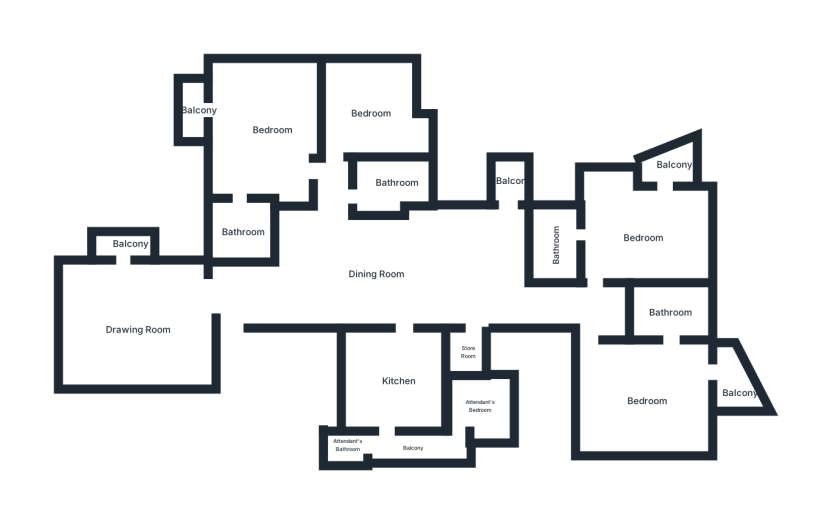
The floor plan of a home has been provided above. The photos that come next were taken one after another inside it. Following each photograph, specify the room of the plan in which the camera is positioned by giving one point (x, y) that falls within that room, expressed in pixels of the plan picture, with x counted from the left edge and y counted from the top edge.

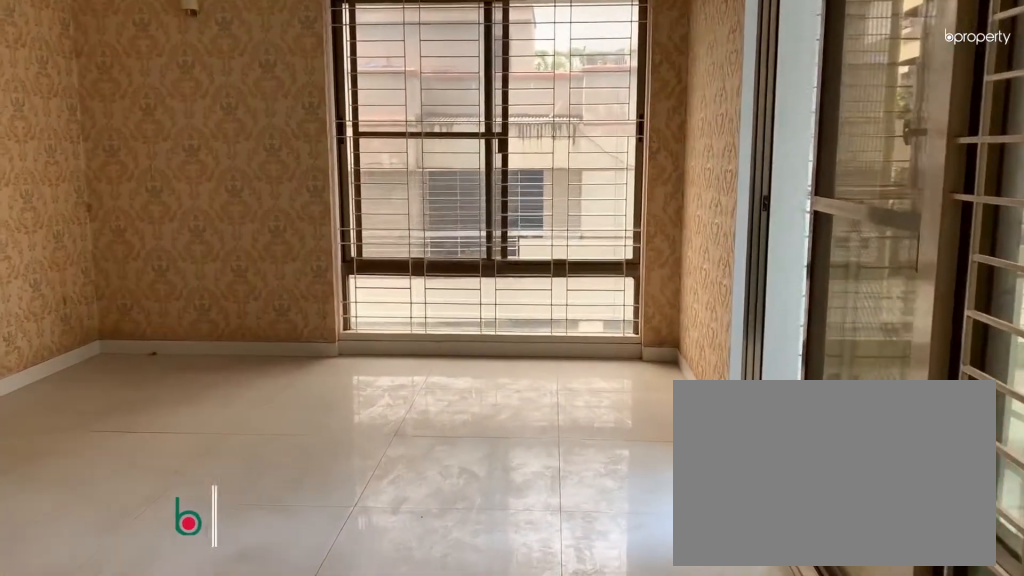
(135, 335)
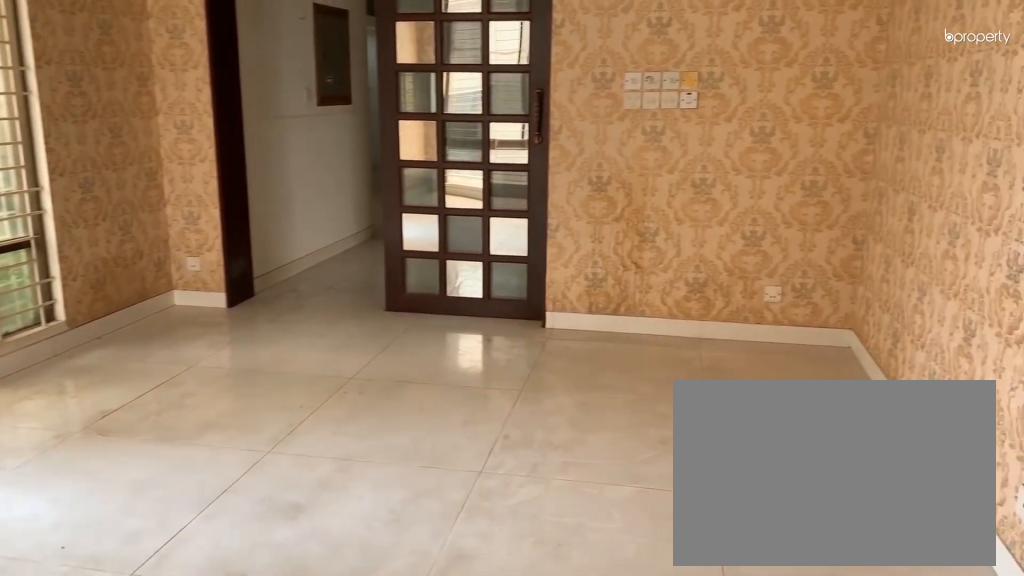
(135, 335)
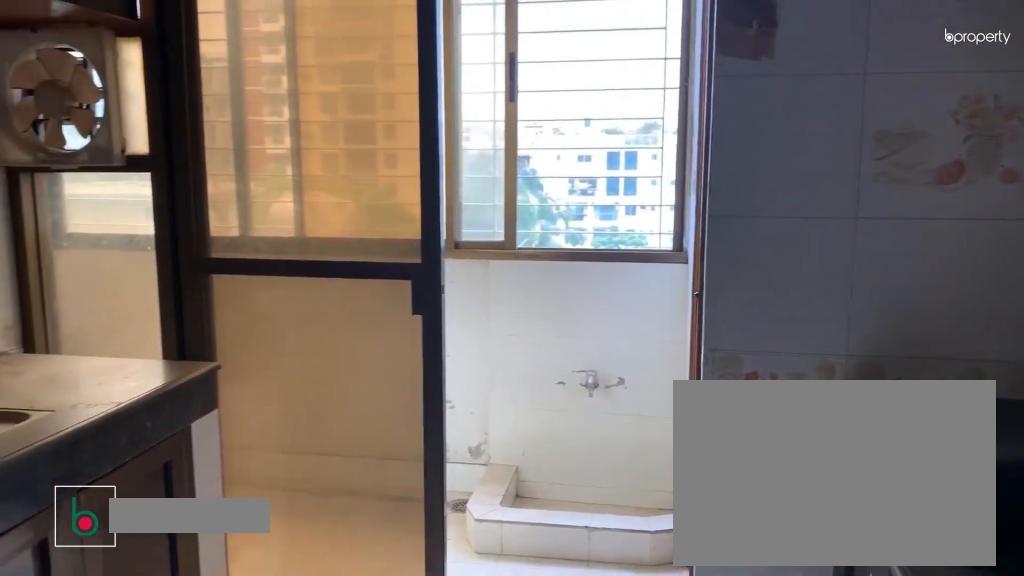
(402, 381)
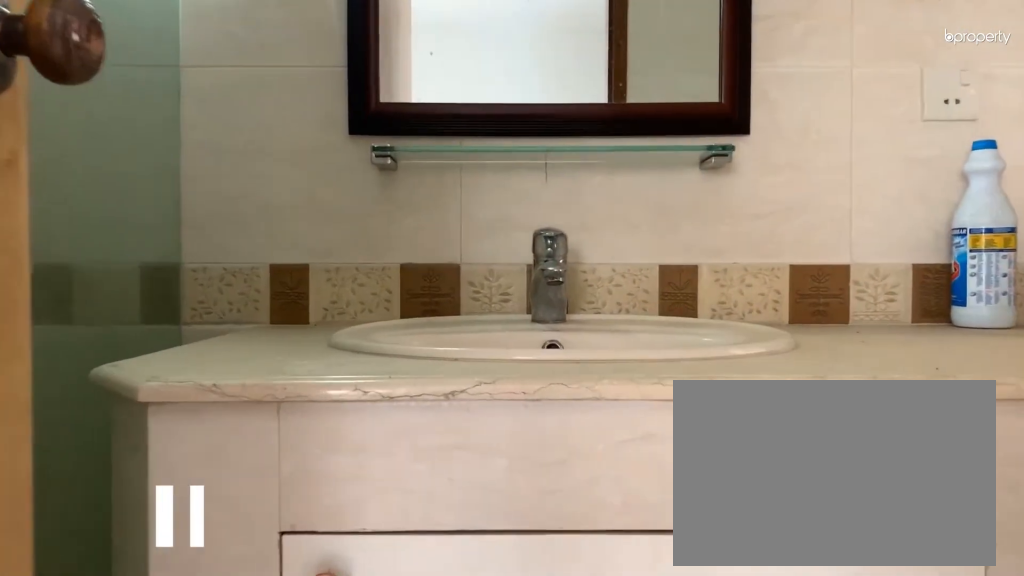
(672, 315)
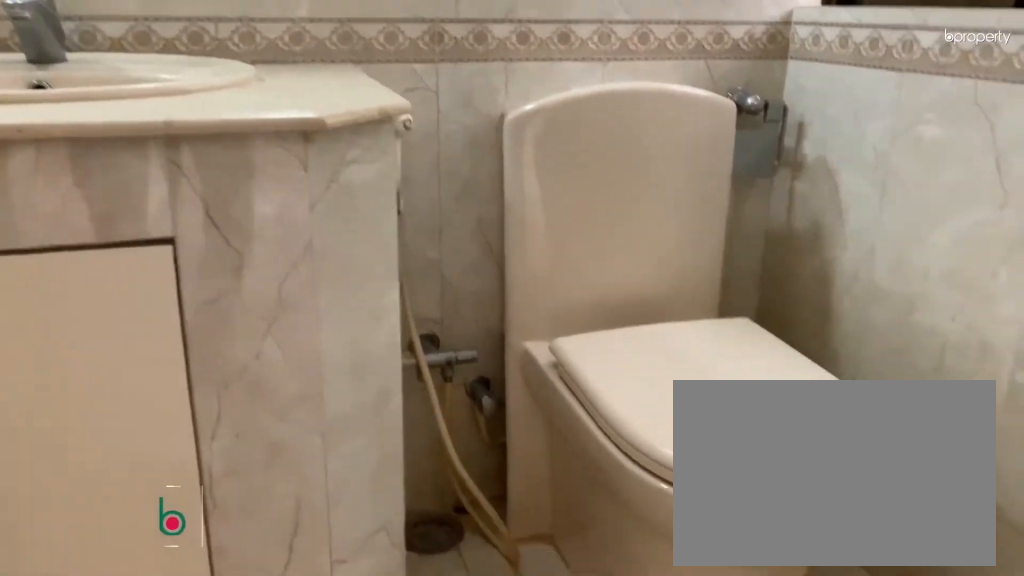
(557, 245)
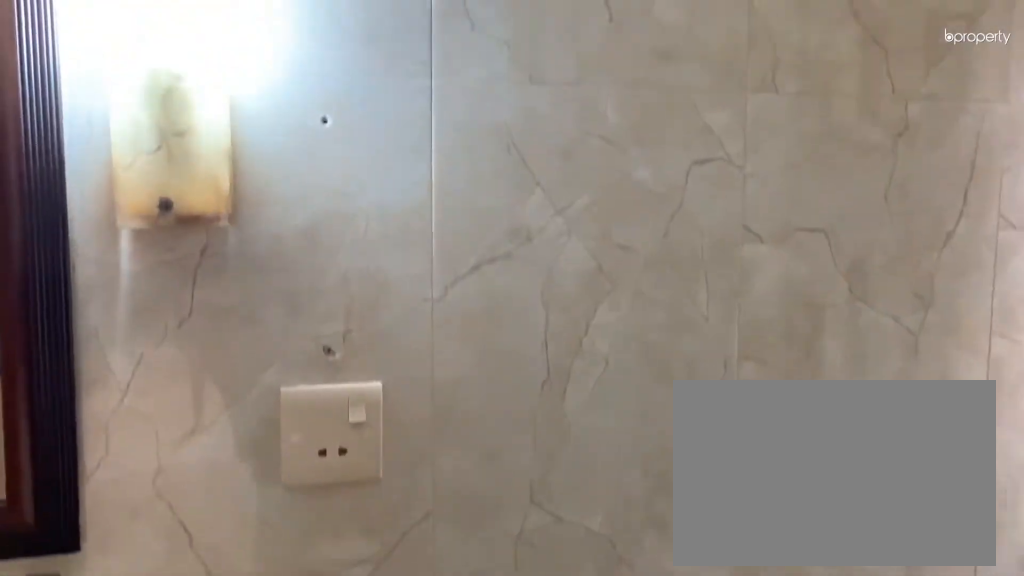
(557, 245)
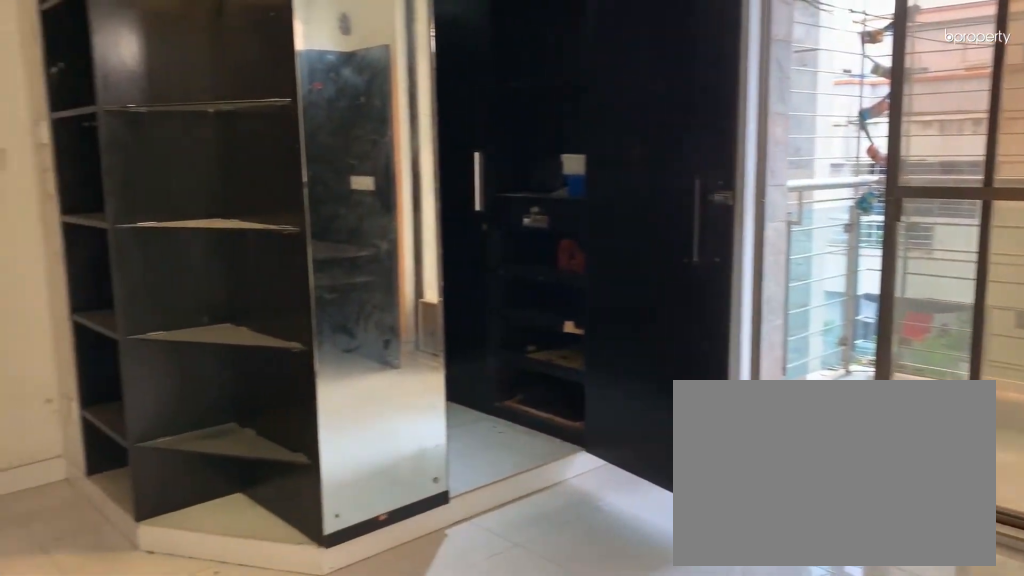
(273, 130)
